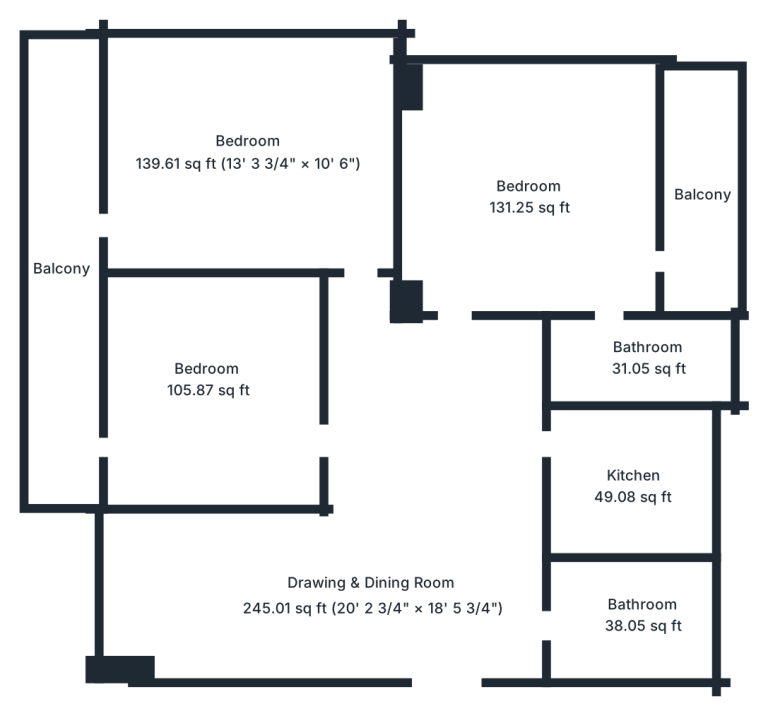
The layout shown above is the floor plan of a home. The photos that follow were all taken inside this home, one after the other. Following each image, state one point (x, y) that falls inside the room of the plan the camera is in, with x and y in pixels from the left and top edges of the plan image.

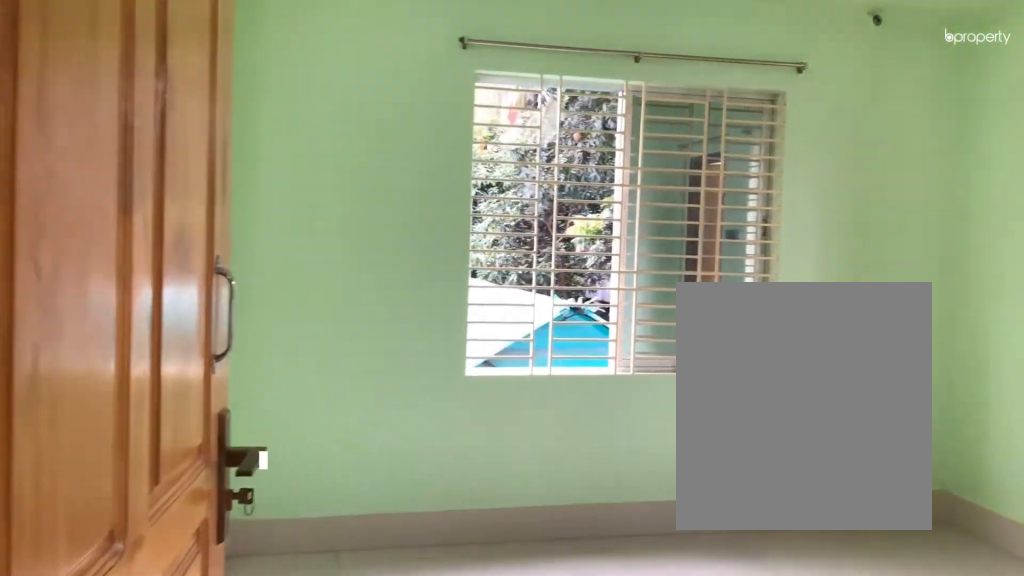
(529, 204)
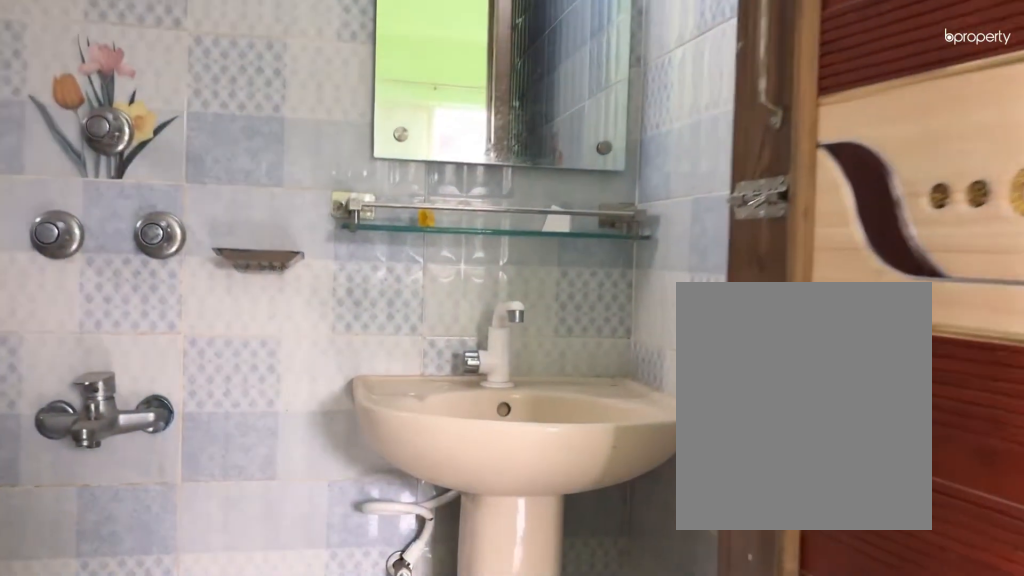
(643, 366)
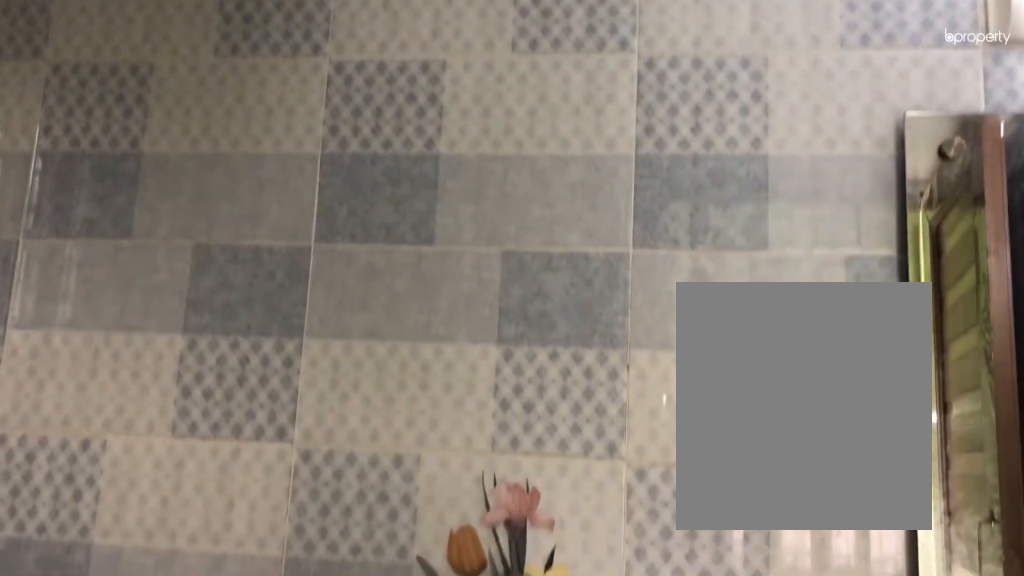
(643, 366)
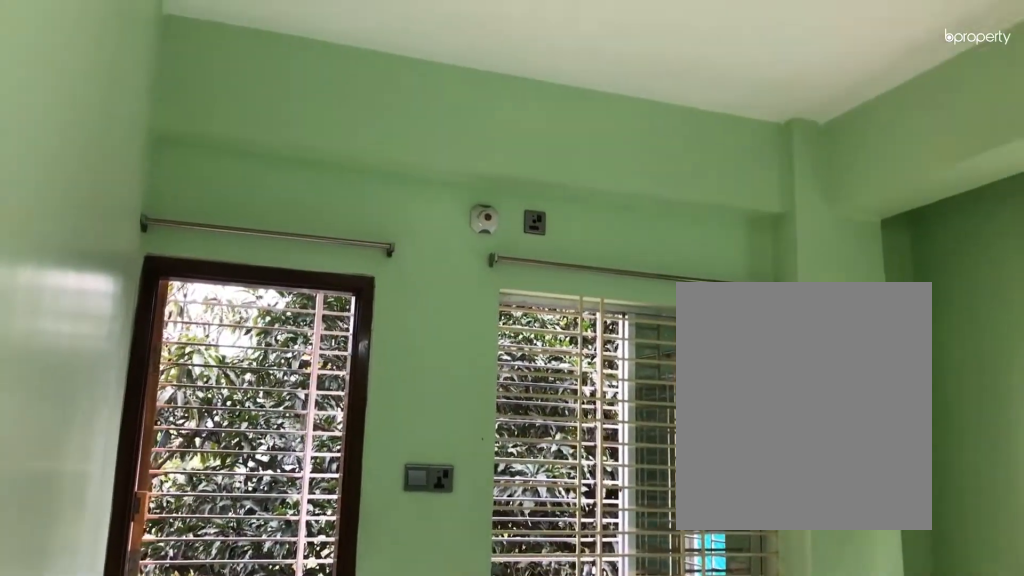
(248, 174)
